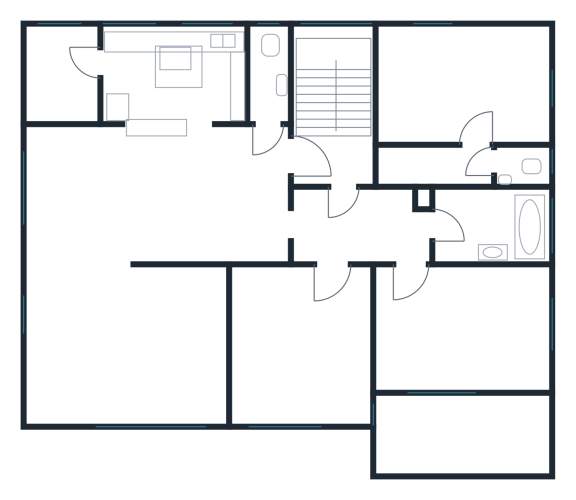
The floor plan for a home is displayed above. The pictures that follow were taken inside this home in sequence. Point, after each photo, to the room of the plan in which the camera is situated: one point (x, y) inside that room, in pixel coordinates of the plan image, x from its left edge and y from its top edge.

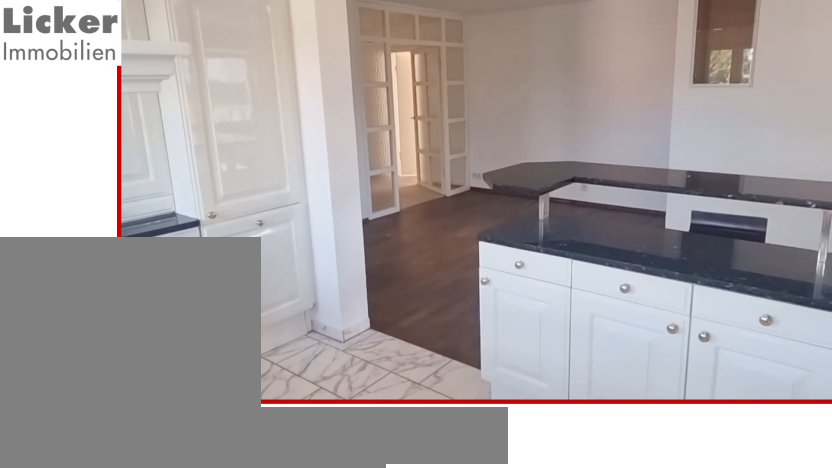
(171, 73)
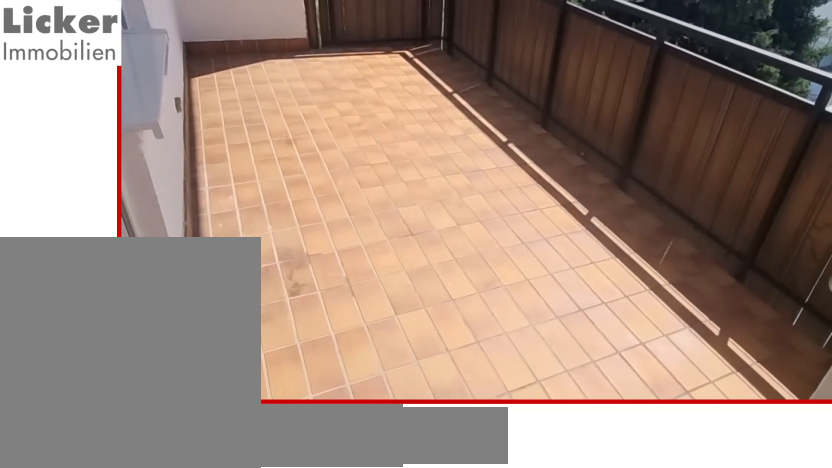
(467, 433)
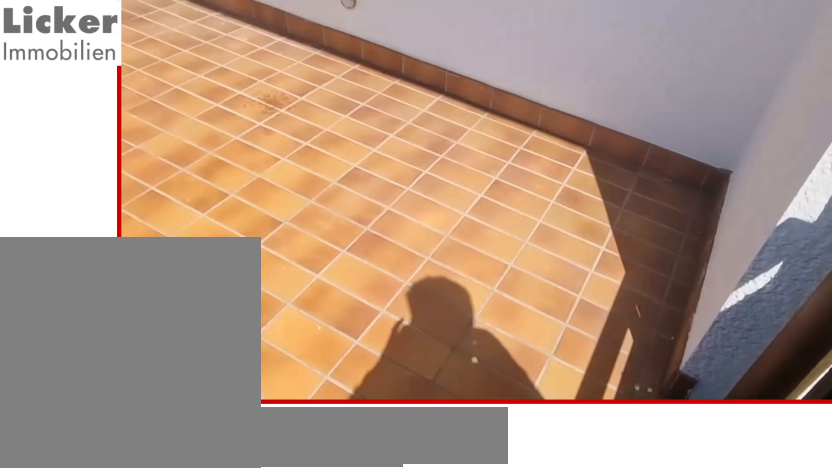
(467, 433)
